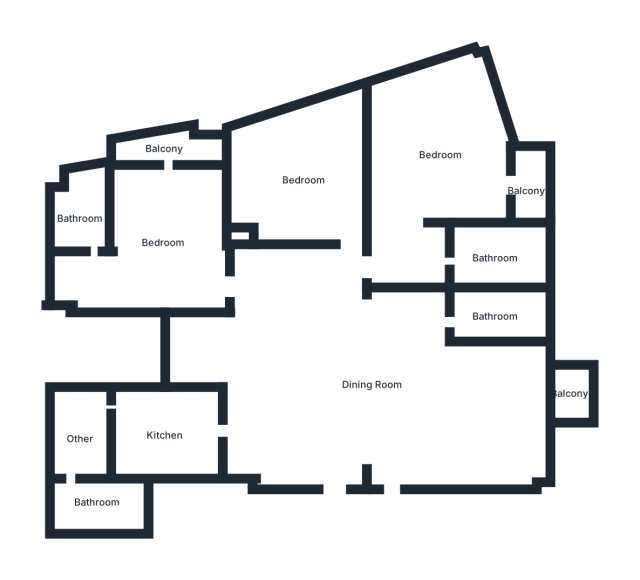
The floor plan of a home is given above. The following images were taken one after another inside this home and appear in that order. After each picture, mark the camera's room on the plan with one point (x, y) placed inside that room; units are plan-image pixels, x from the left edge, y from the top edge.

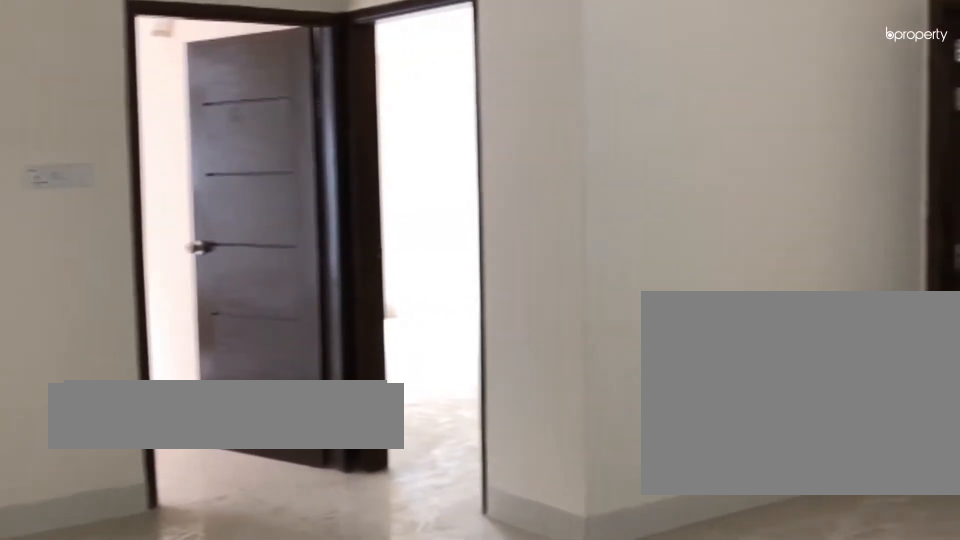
(370, 385)
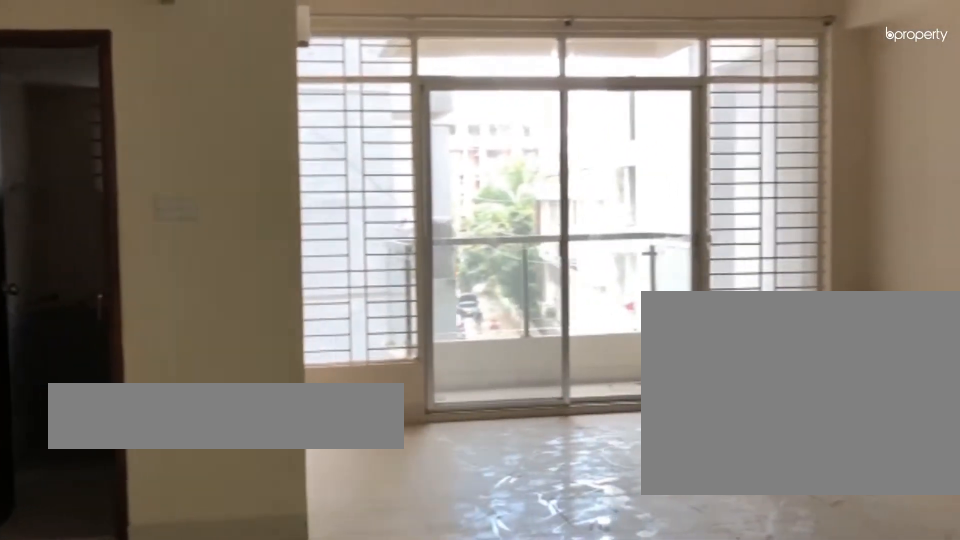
(370, 385)
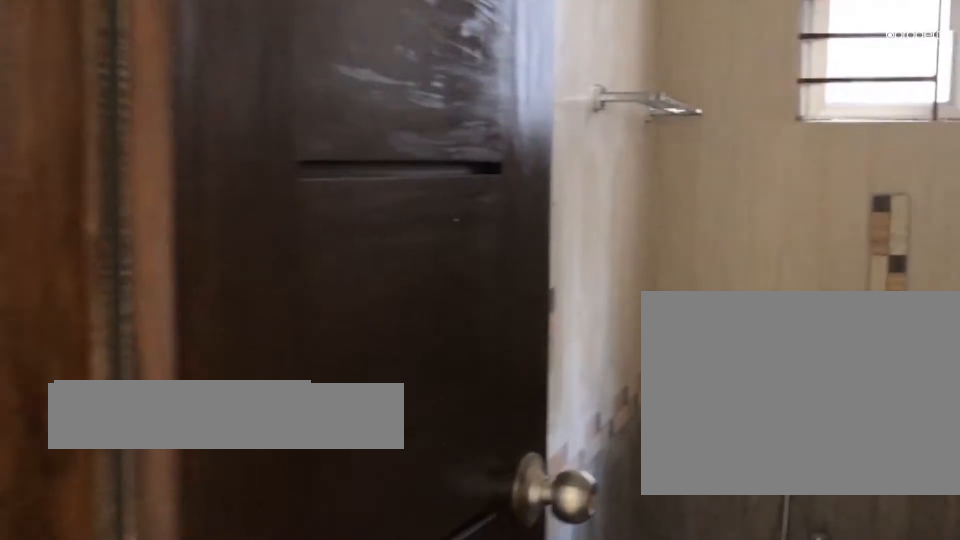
(493, 317)
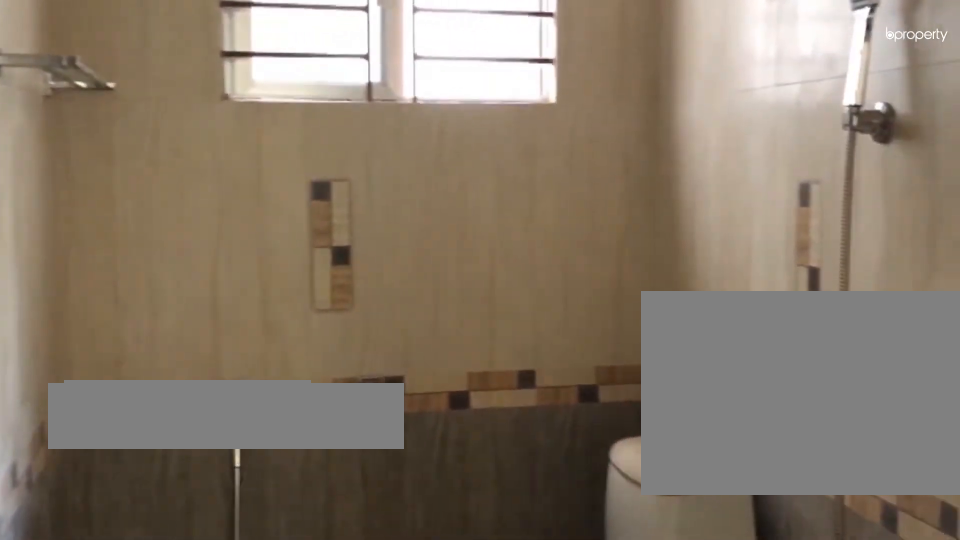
(493, 317)
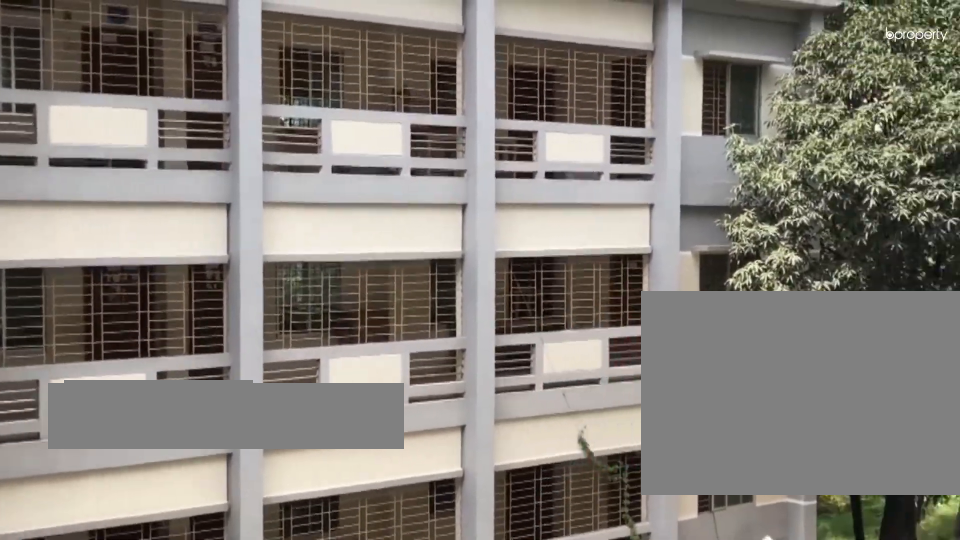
(160, 147)
